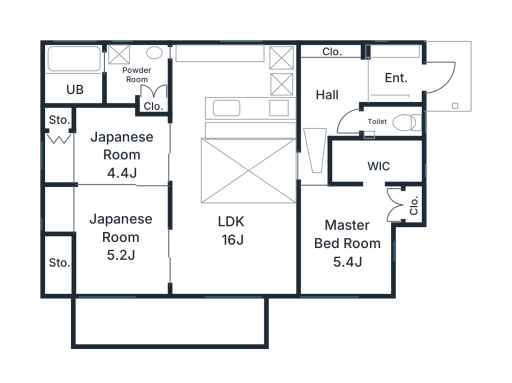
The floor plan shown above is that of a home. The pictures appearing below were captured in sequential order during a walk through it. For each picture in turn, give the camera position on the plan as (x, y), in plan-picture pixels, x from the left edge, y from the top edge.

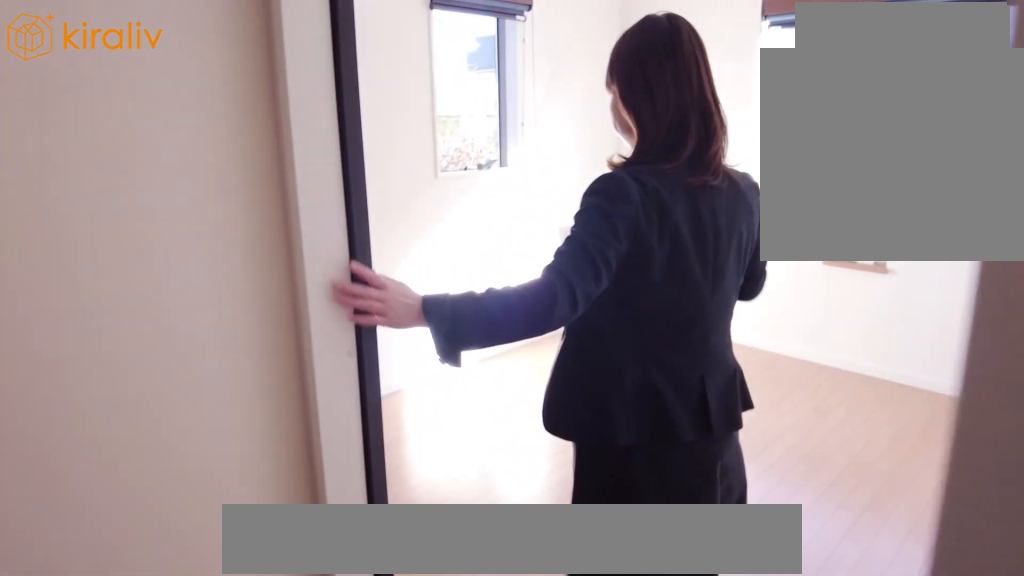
(316, 201)
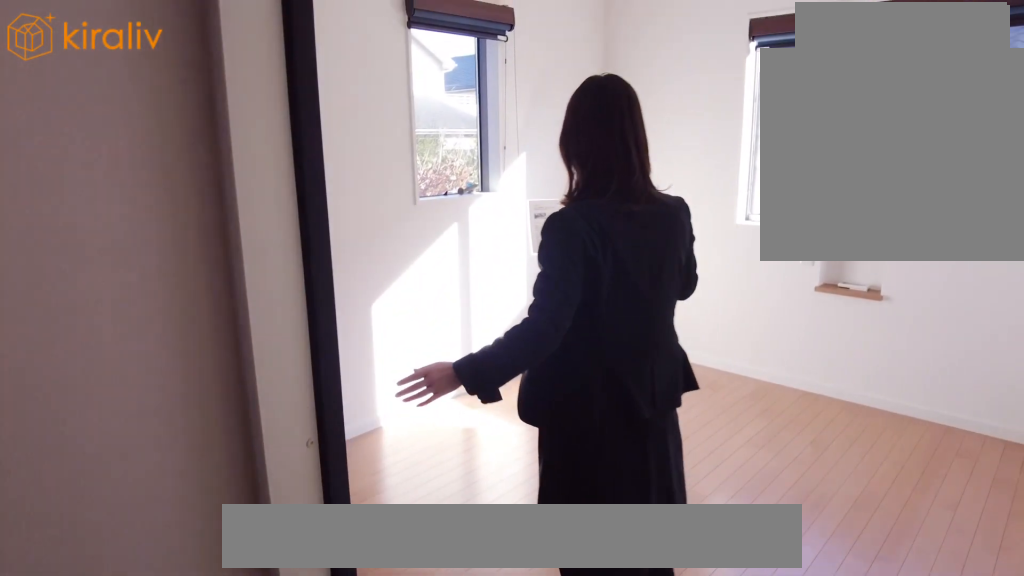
(316, 202)
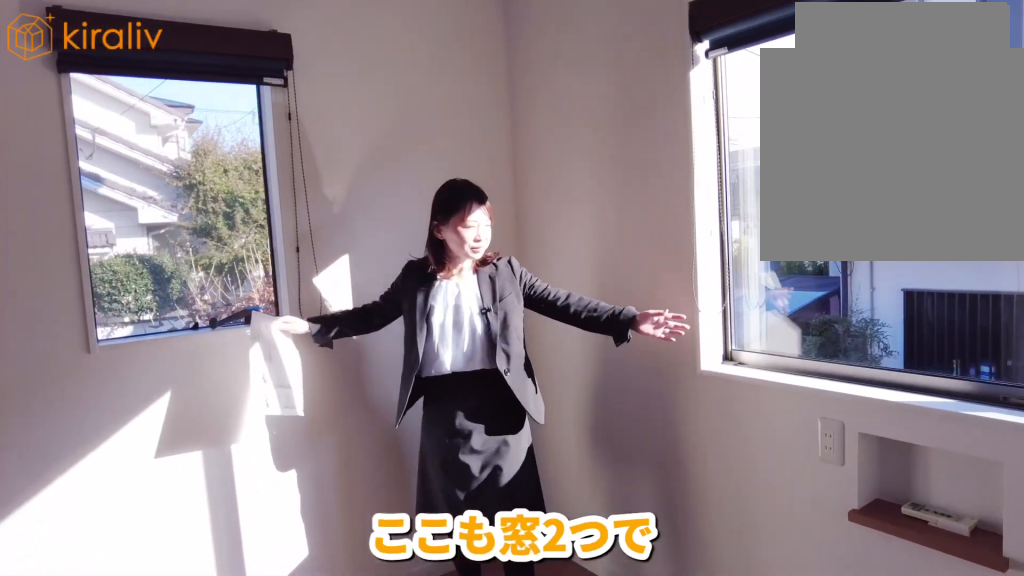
(370, 281)
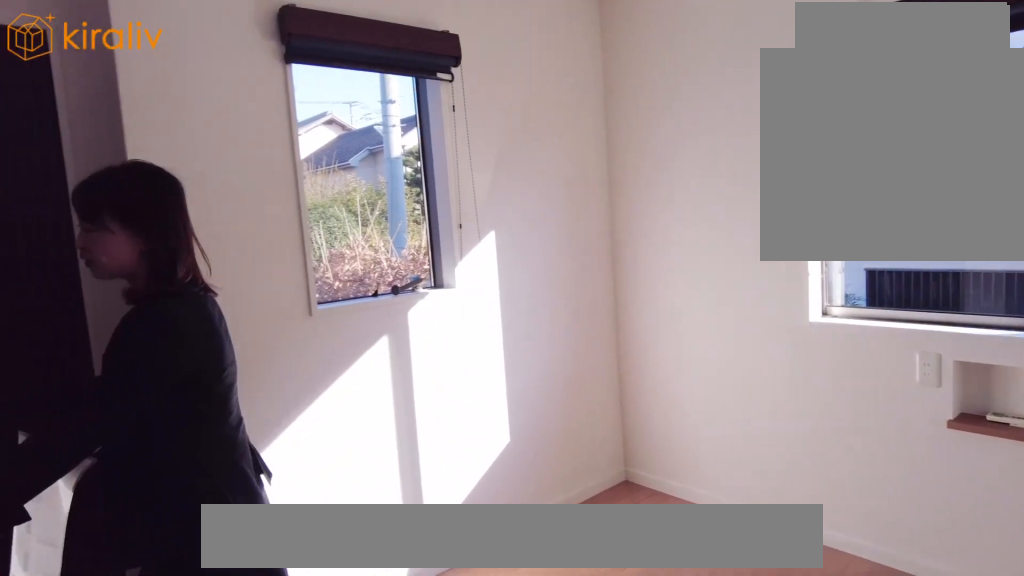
(371, 262)
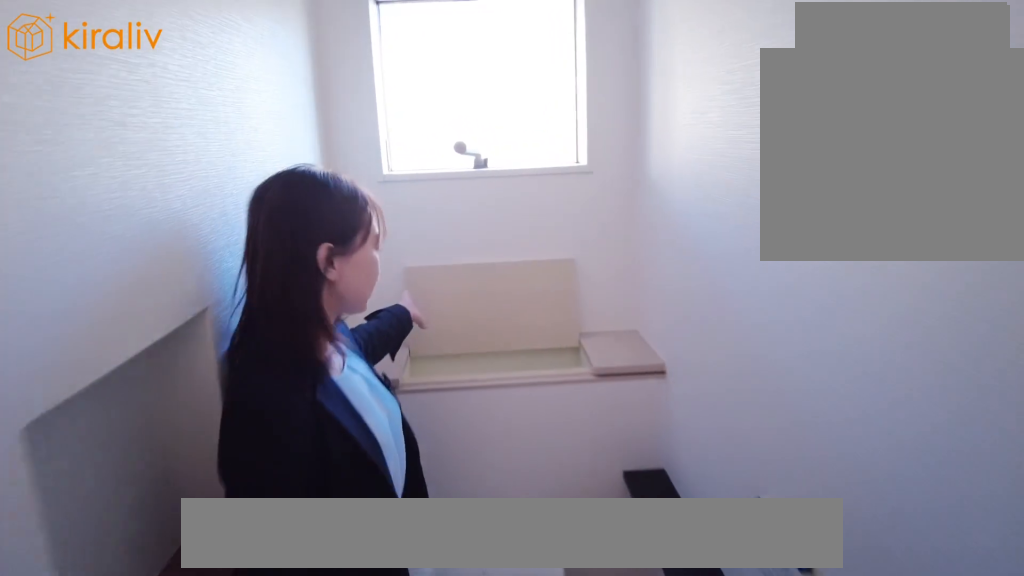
(364, 127)
